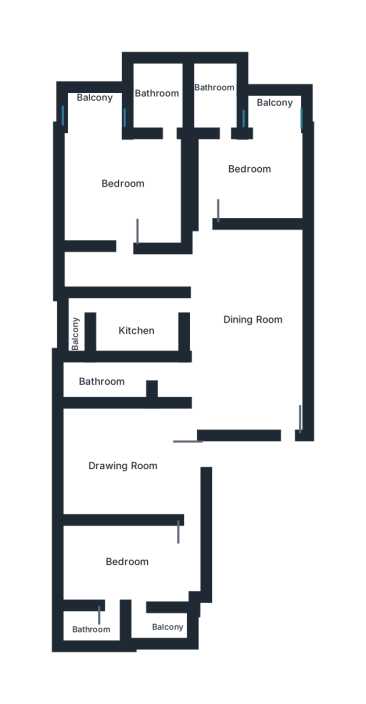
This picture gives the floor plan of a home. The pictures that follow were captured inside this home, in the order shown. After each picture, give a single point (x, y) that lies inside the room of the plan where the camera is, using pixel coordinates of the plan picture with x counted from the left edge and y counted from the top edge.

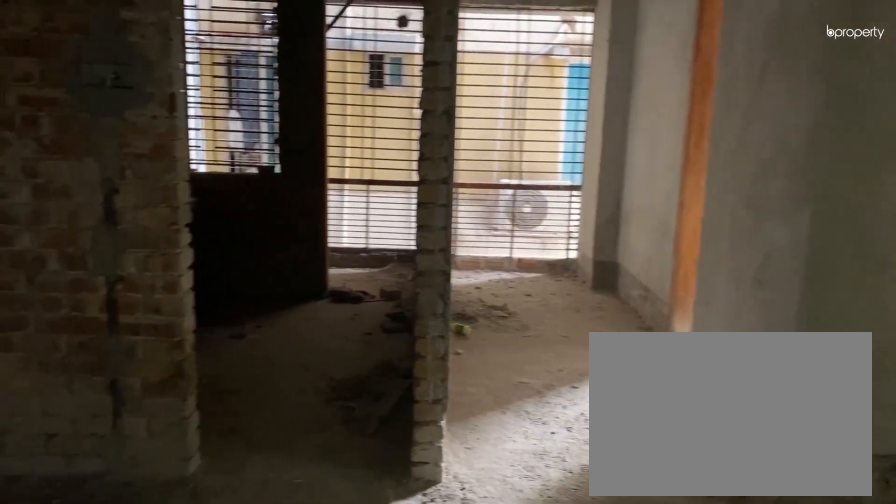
(252, 319)
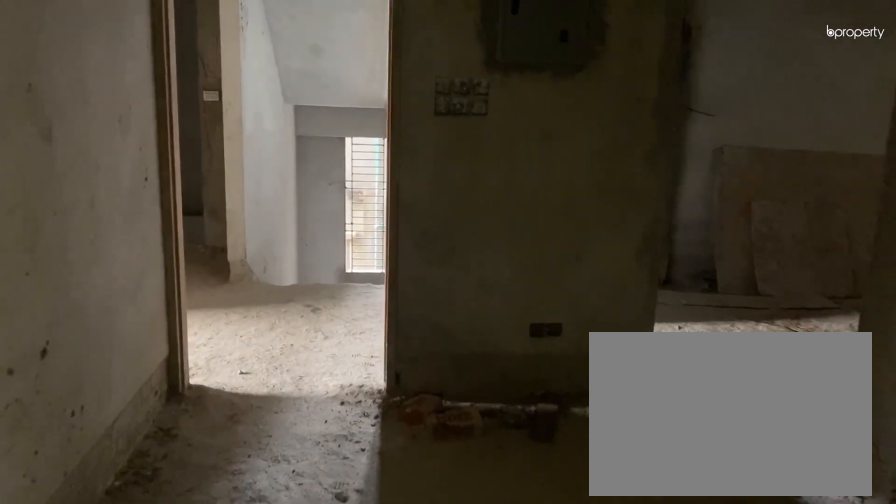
(252, 319)
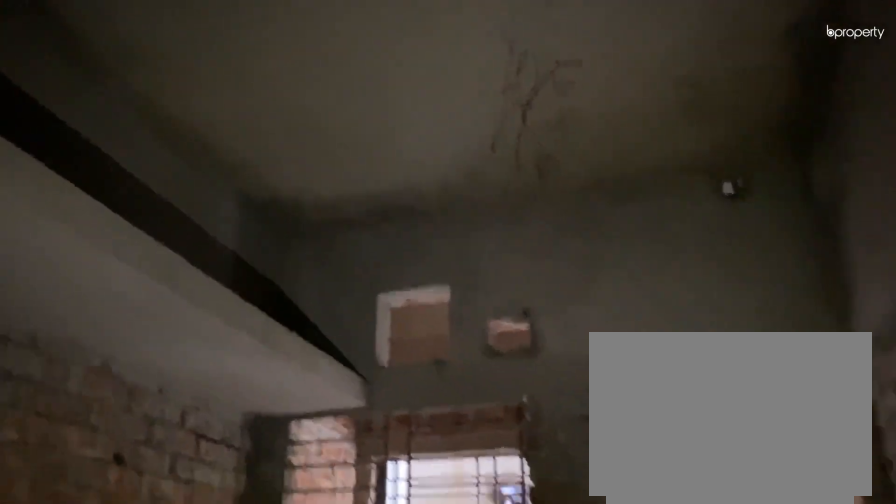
(141, 328)
